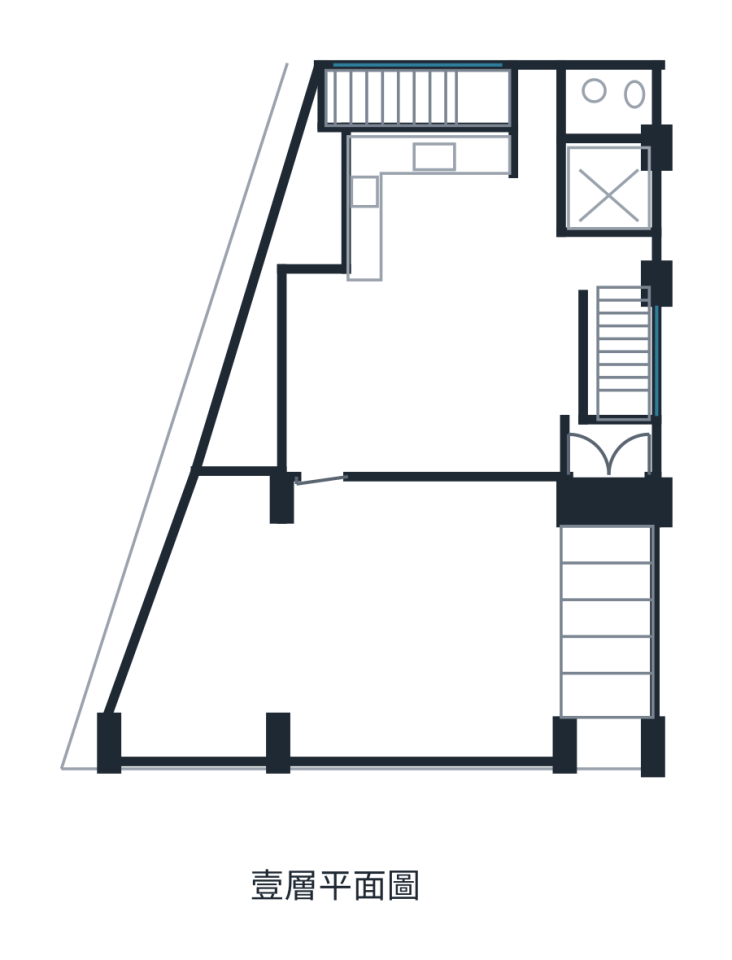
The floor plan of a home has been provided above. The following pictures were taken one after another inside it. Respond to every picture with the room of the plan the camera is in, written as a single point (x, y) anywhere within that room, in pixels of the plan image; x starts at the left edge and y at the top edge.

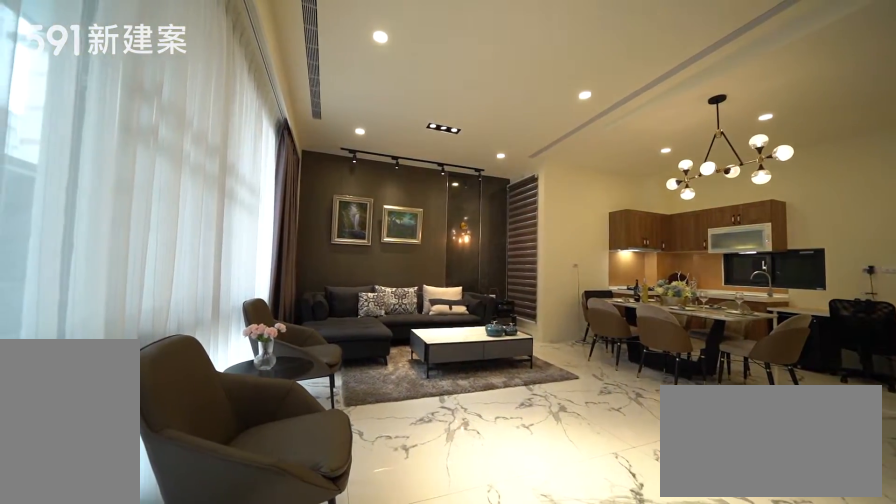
(437, 379)
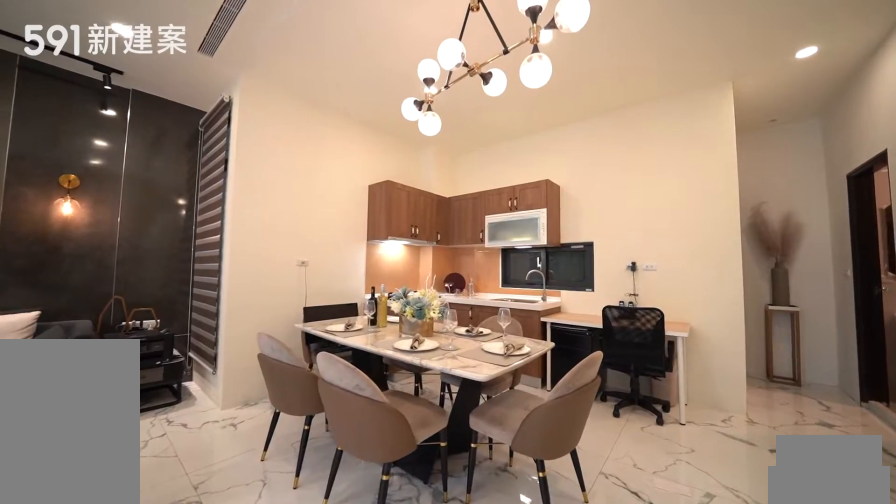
(432, 173)
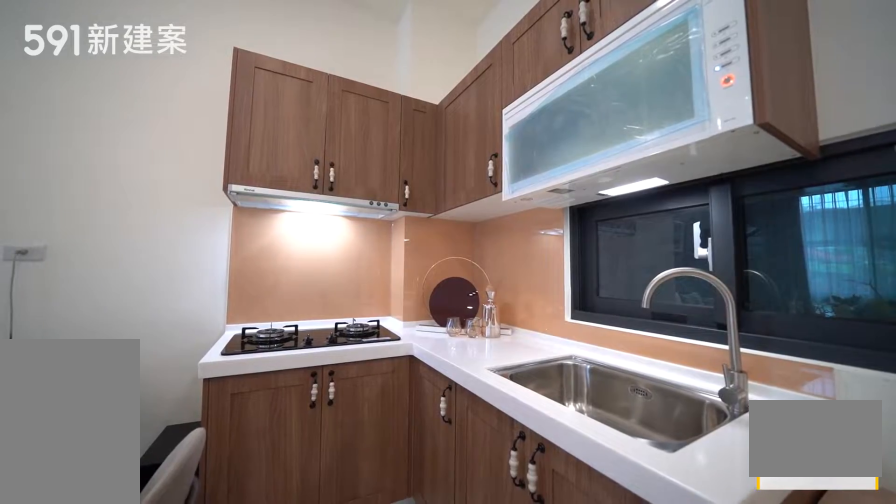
(432, 173)
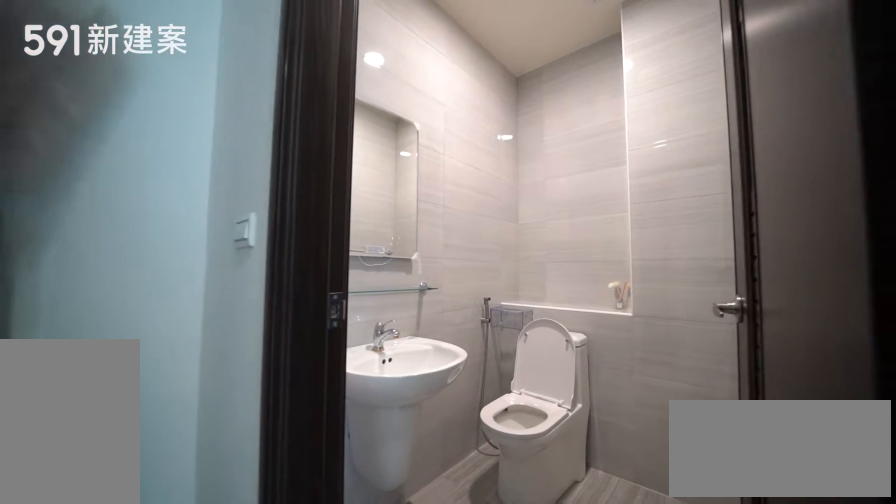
(614, 104)
